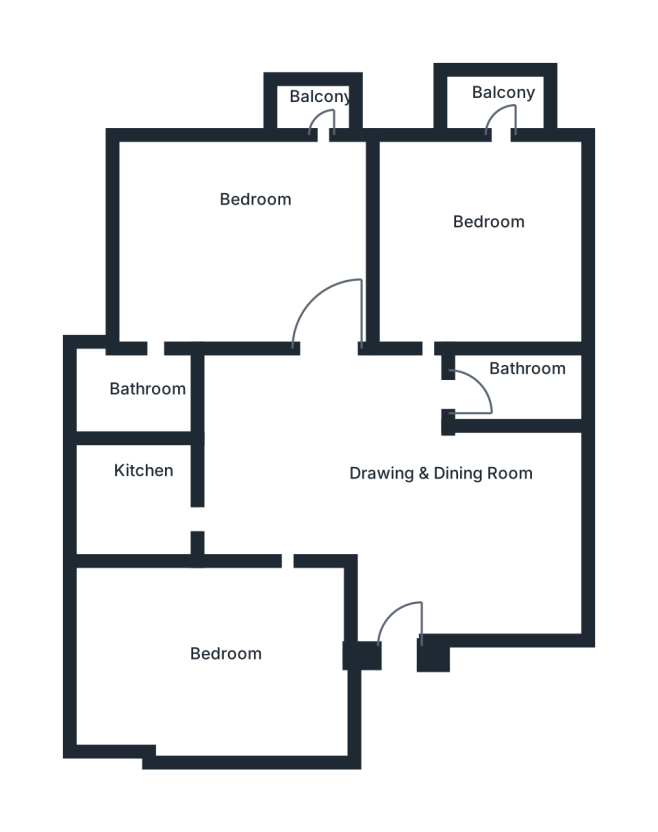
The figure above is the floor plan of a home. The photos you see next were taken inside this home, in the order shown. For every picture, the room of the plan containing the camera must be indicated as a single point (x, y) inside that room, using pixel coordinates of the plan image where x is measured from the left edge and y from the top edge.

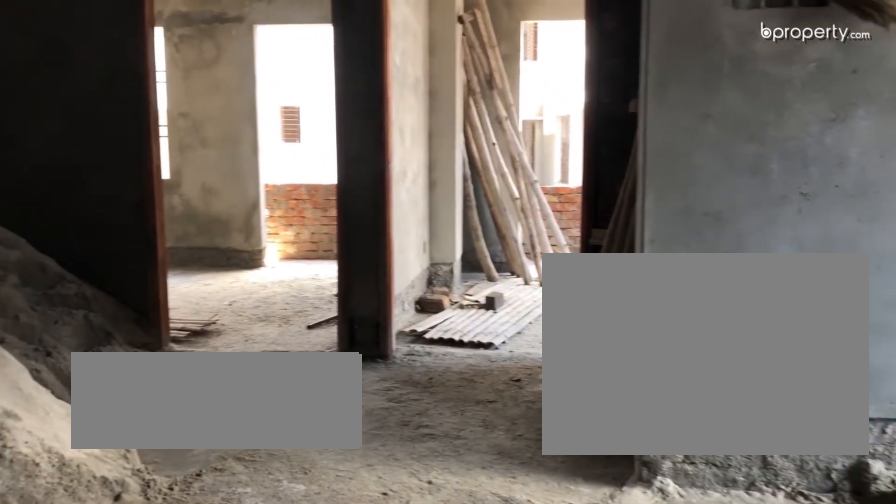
(380, 481)
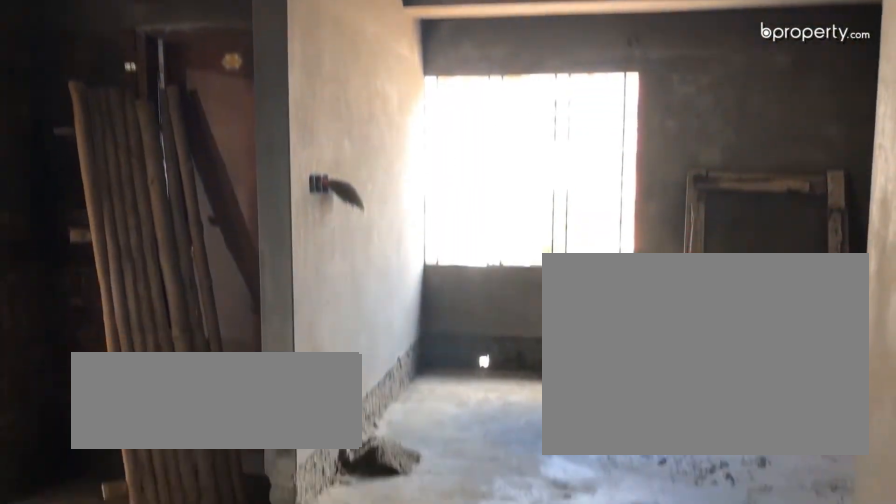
(291, 495)
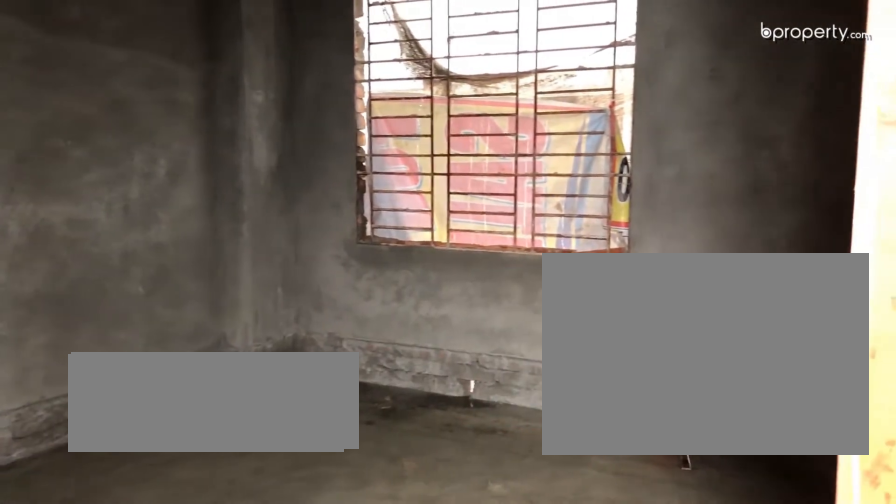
(238, 666)
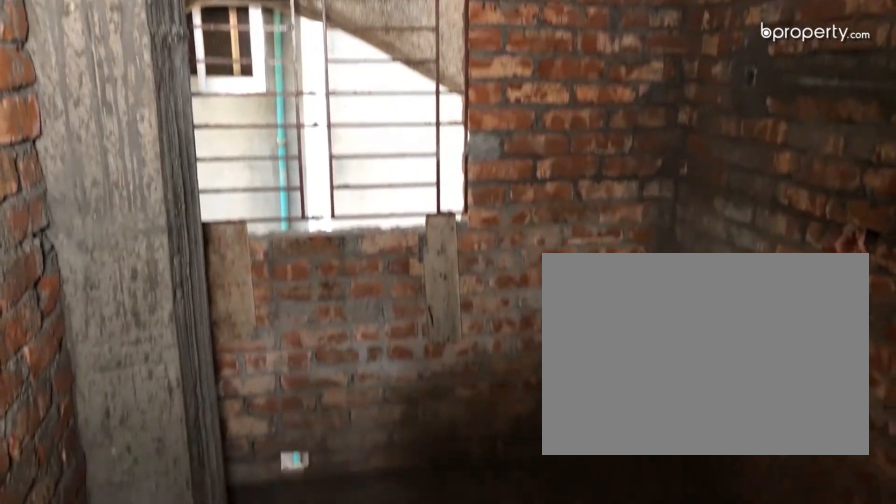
(144, 495)
